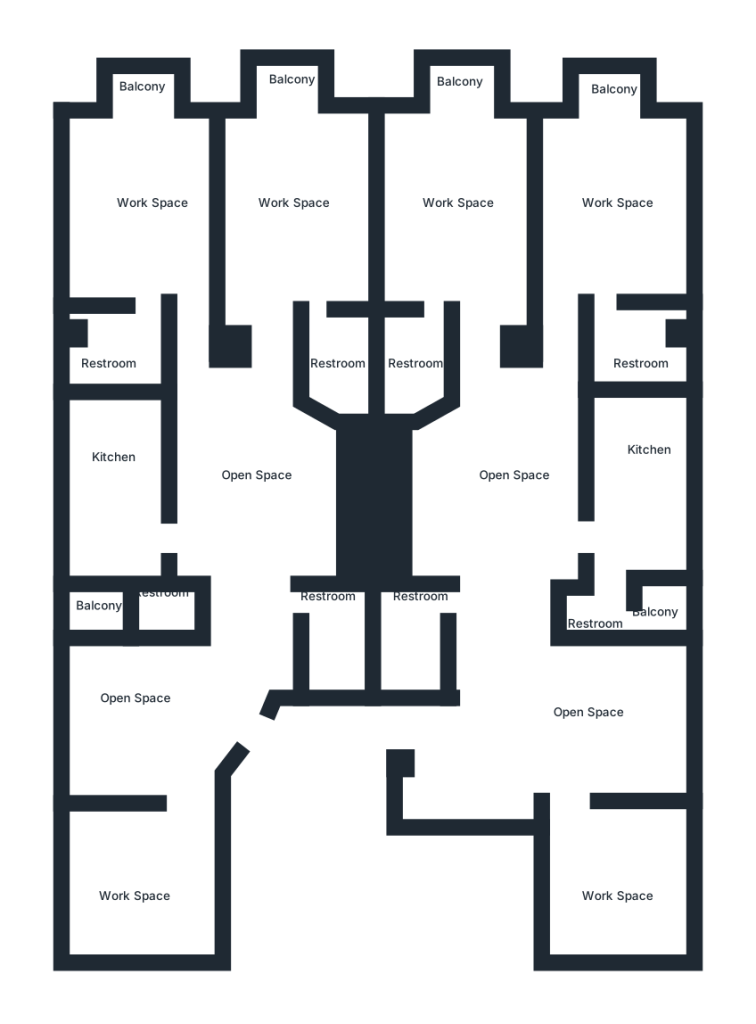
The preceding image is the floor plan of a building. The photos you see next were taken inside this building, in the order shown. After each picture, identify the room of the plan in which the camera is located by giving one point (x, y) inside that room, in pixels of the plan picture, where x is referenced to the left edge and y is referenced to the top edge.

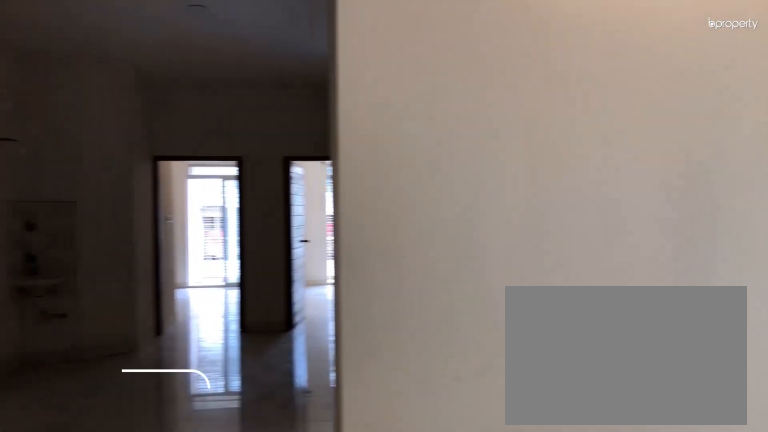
(556, 721)
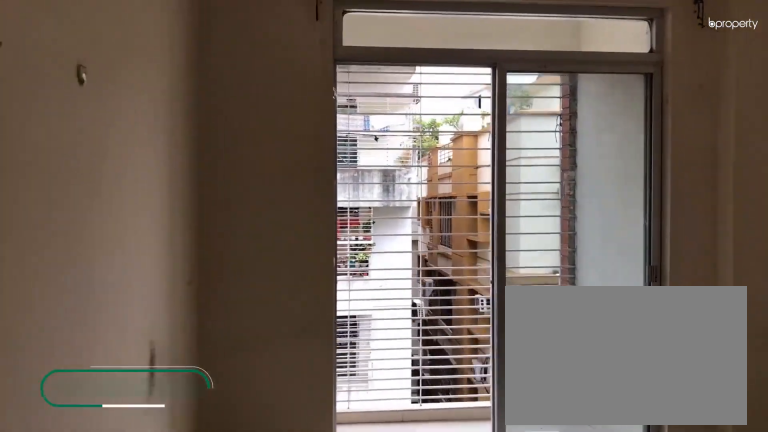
(610, 205)
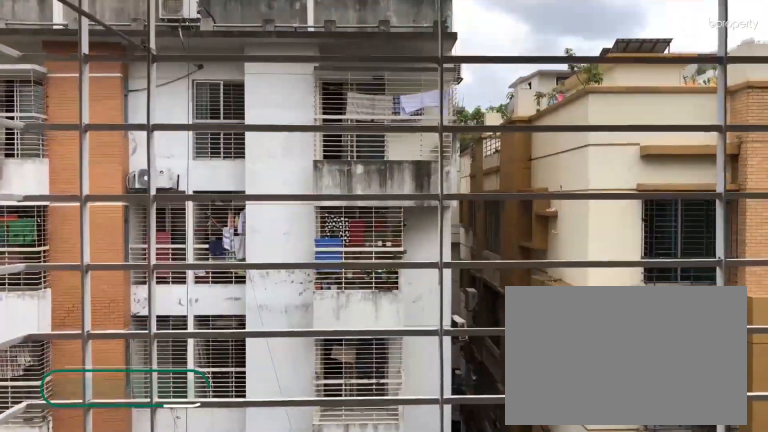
(606, 92)
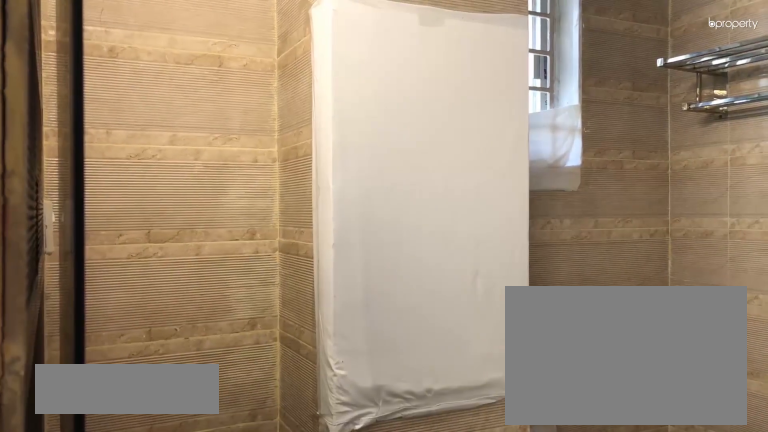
(629, 339)
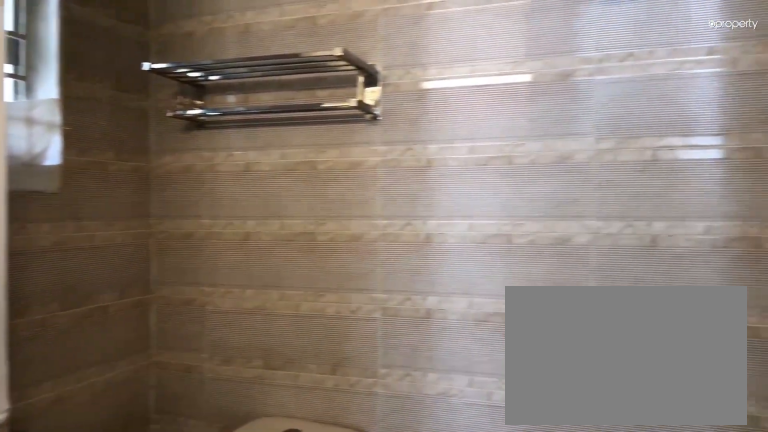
(629, 339)
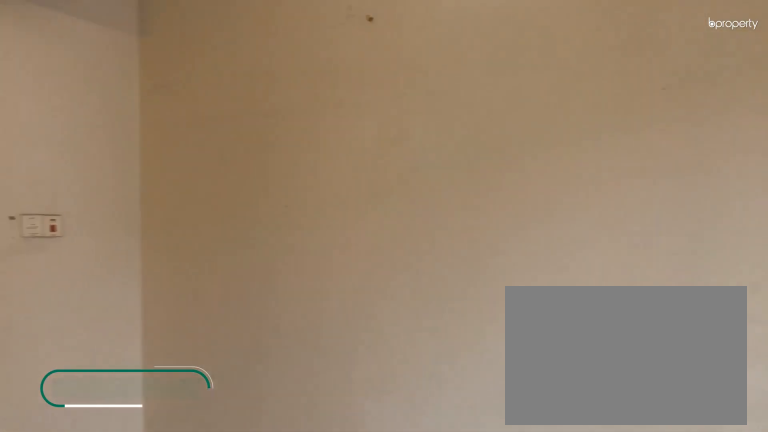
(460, 188)
